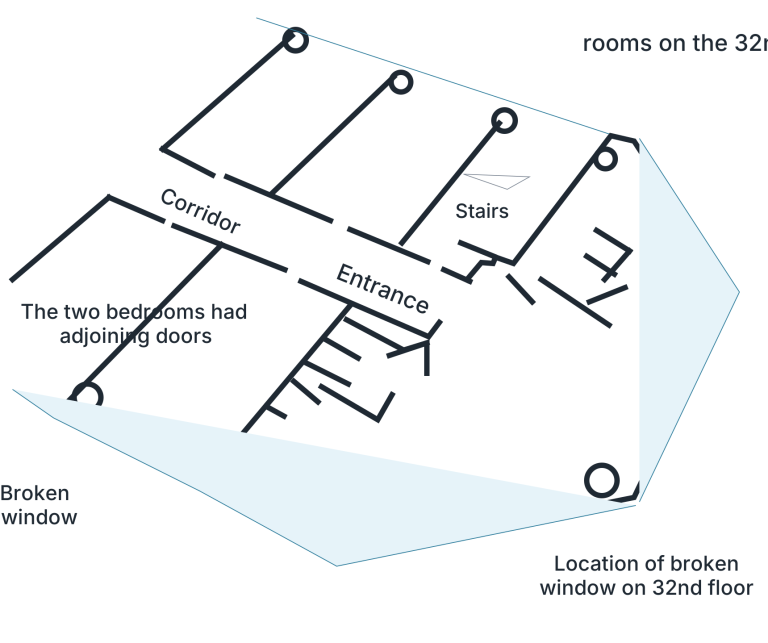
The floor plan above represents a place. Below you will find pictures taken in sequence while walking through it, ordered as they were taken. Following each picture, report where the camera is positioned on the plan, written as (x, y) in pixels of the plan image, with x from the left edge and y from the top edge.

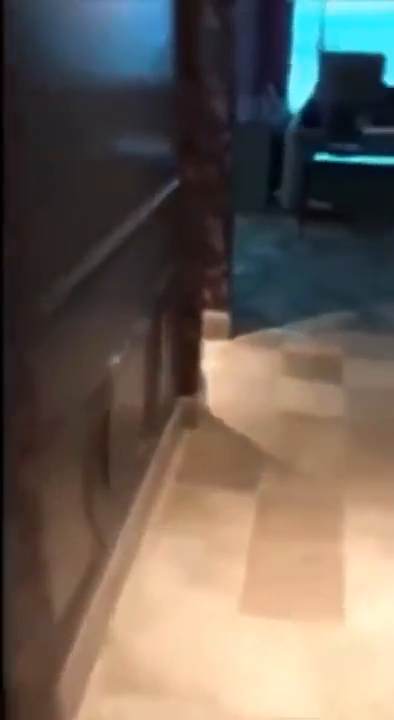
(437, 372)
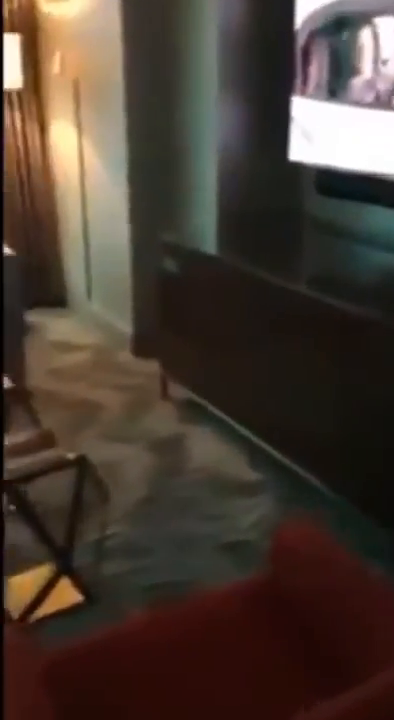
(332, 425)
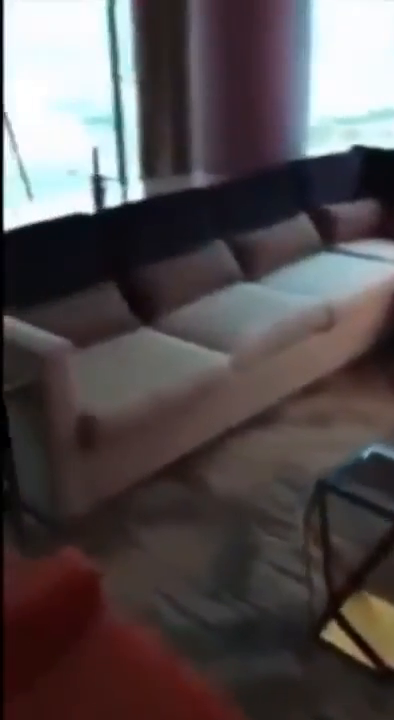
(323, 422)
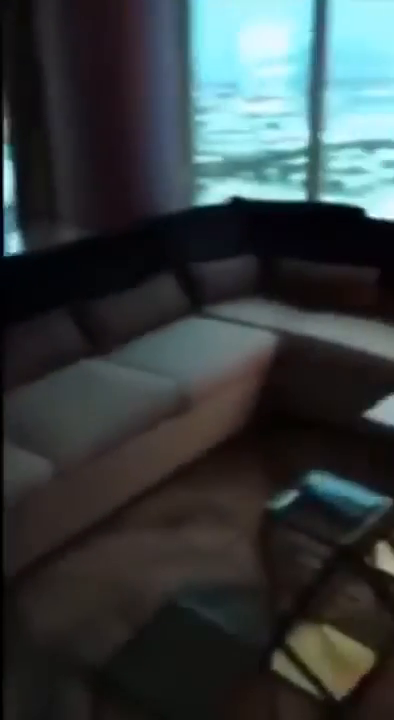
(323, 422)
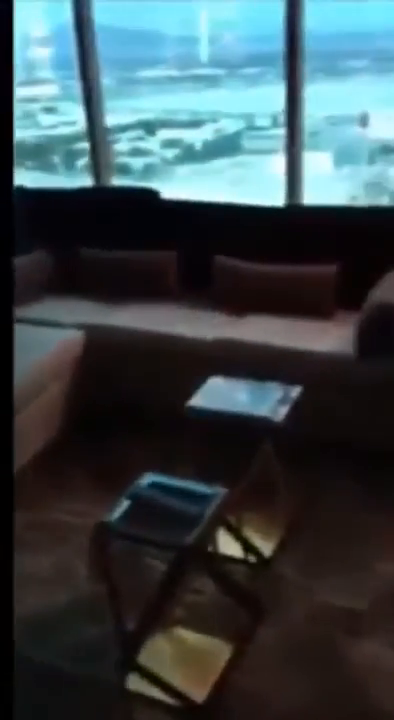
(323, 422)
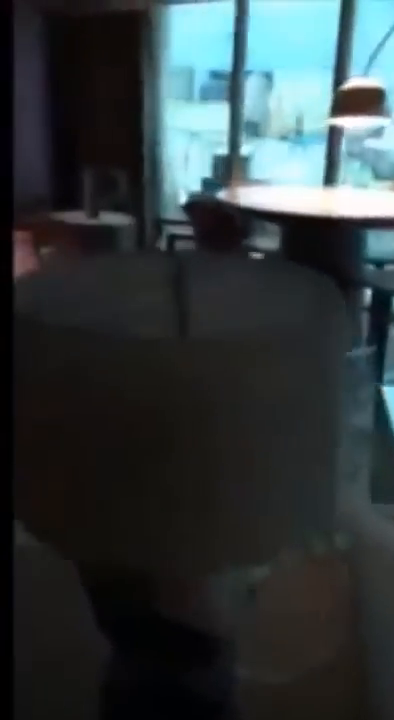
(318, 480)
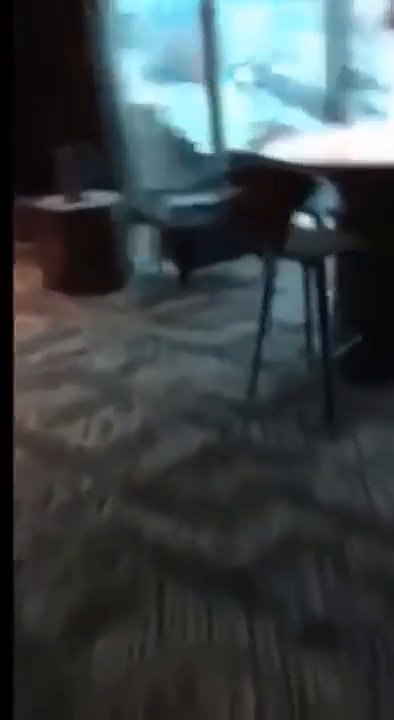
(350, 494)
